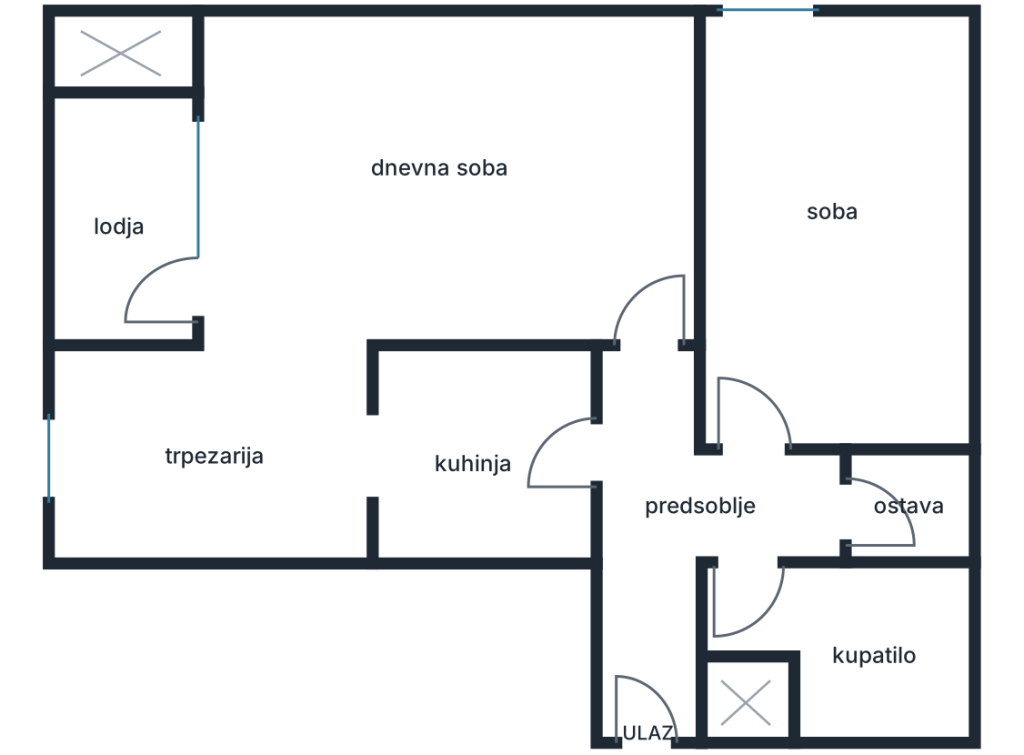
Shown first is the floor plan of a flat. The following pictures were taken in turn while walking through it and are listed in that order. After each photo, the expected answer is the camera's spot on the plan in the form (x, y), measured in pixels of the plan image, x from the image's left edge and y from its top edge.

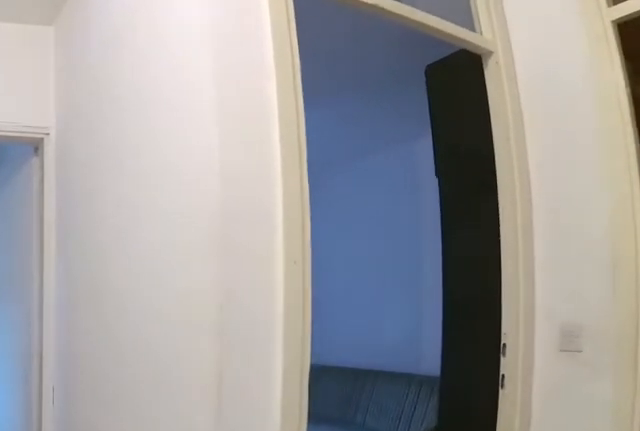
(660, 585)
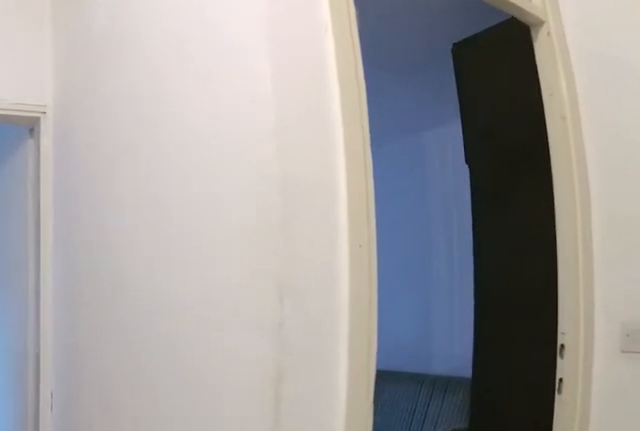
(661, 560)
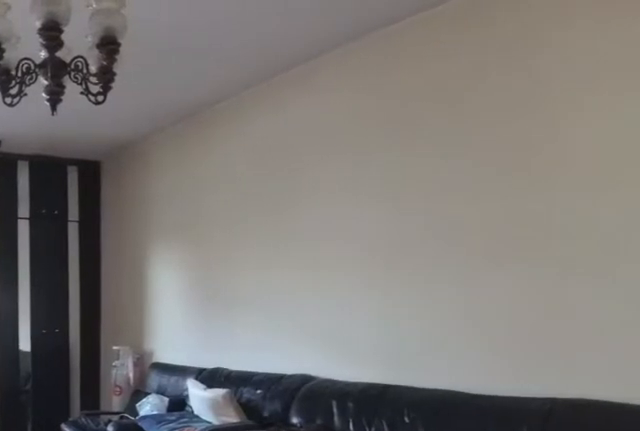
(670, 286)
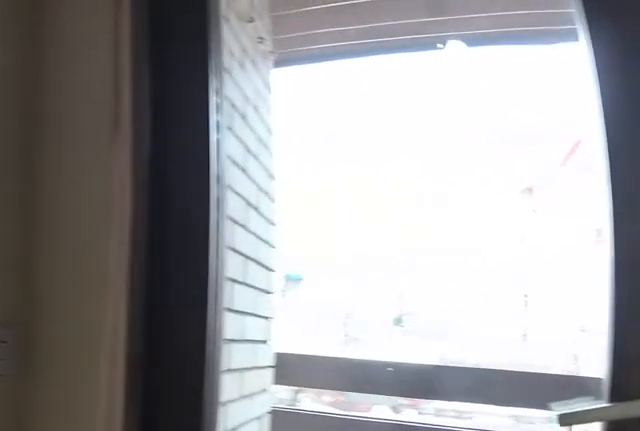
(252, 214)
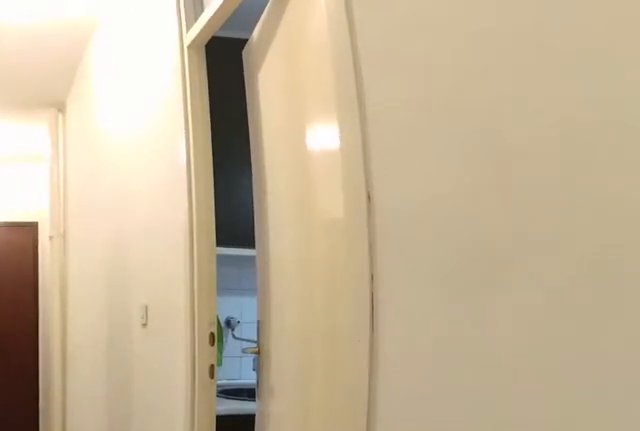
(631, 316)
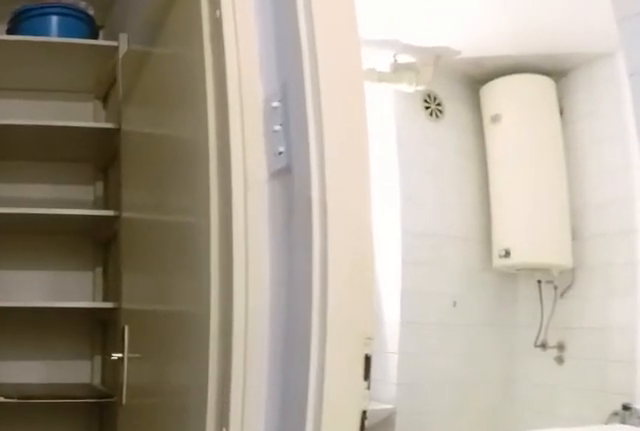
(646, 492)
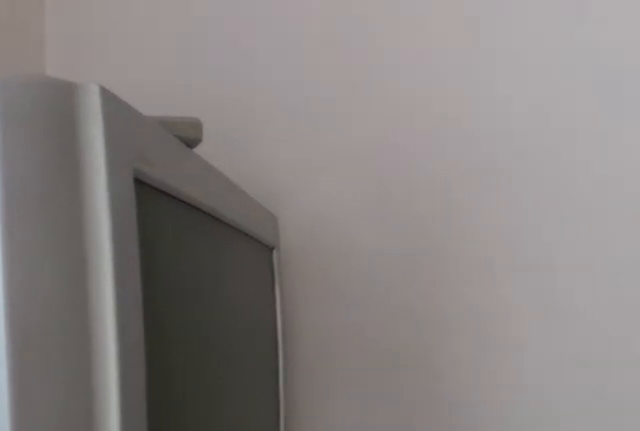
(750, 90)
